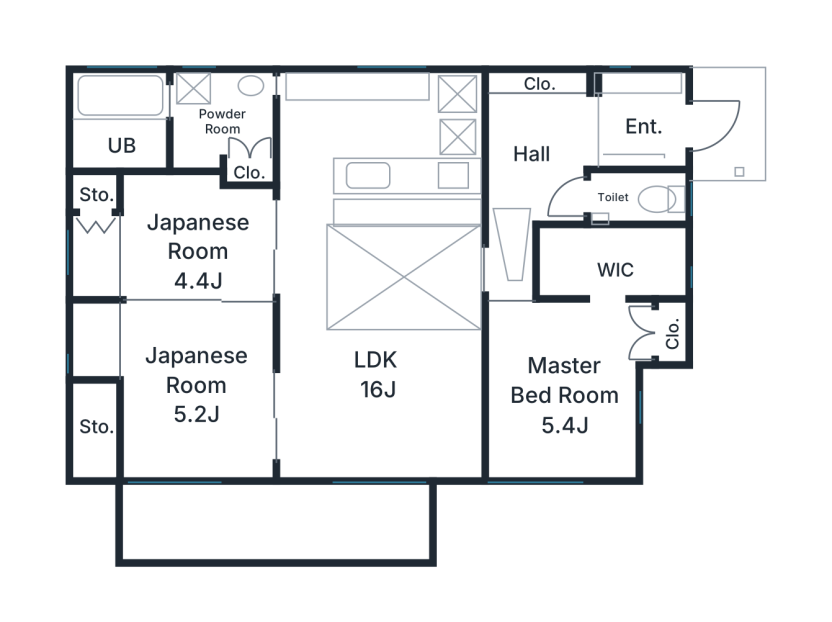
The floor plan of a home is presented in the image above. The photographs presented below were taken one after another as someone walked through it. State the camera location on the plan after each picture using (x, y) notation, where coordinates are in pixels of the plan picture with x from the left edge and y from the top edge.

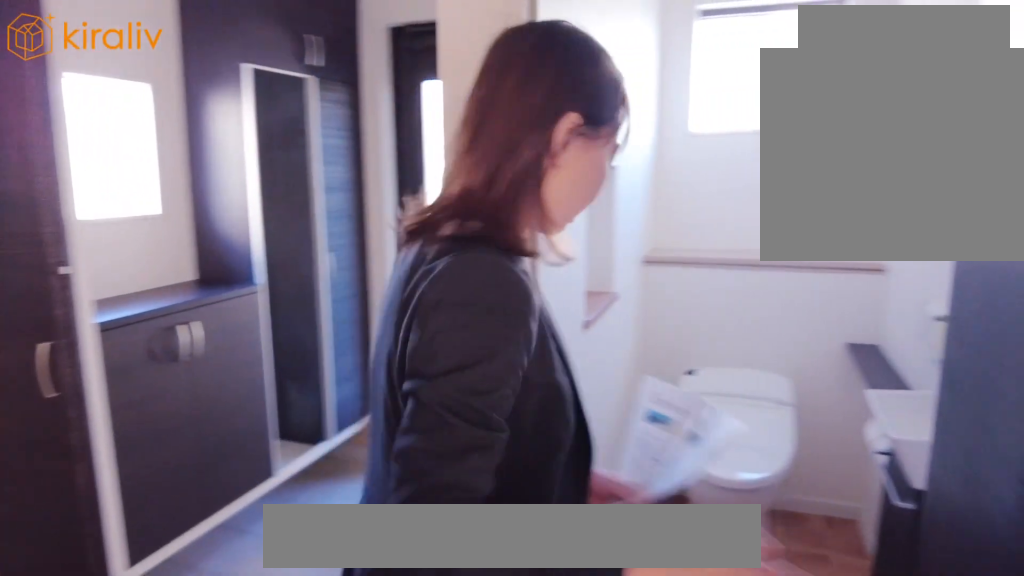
(604, 207)
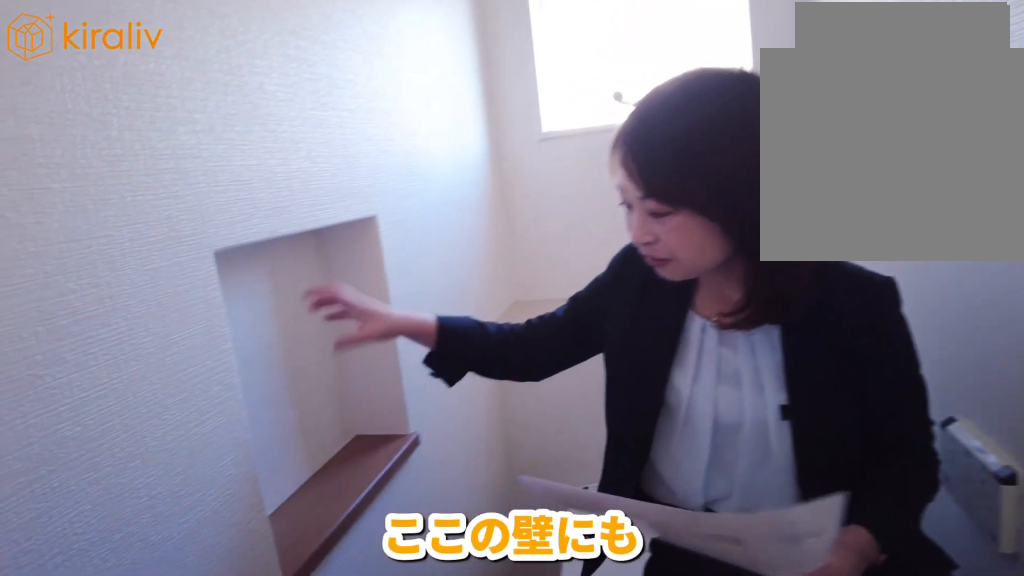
(567, 209)
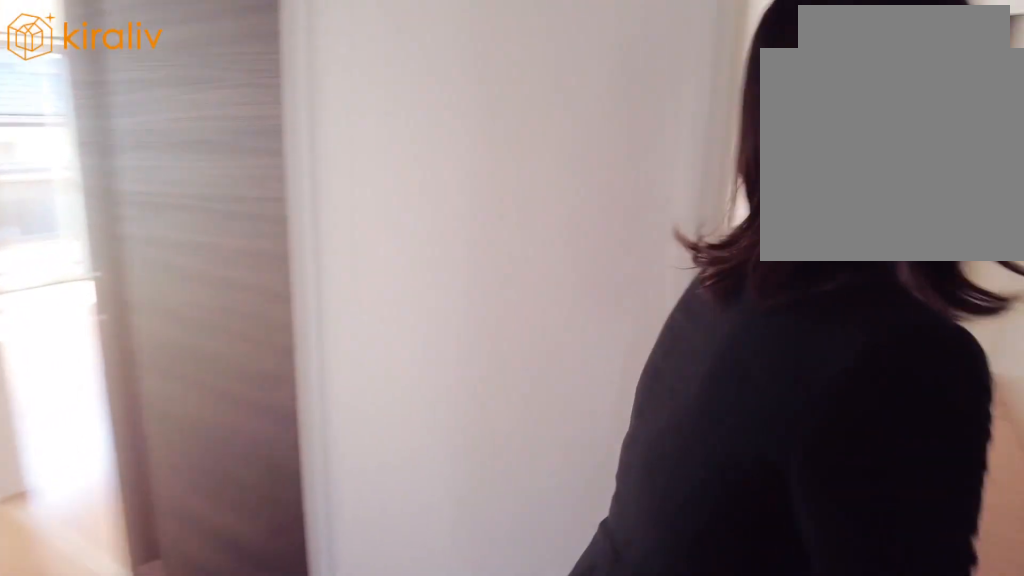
(526, 148)
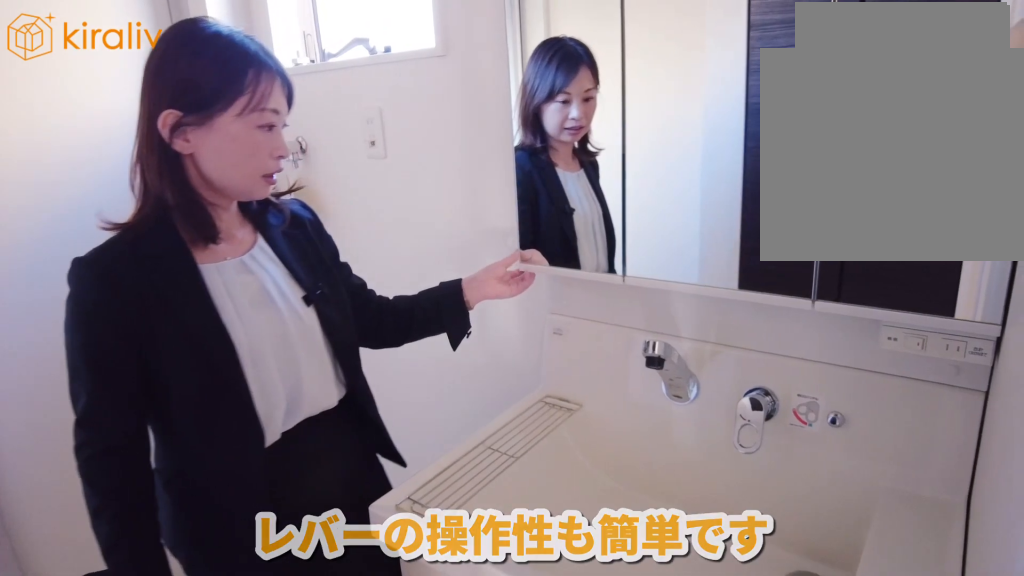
(216, 142)
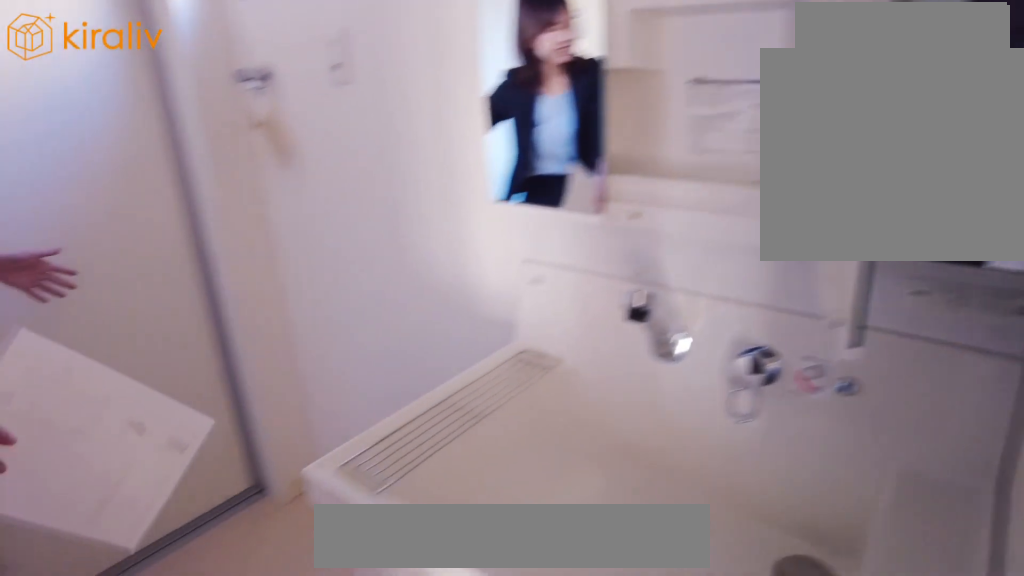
(200, 144)
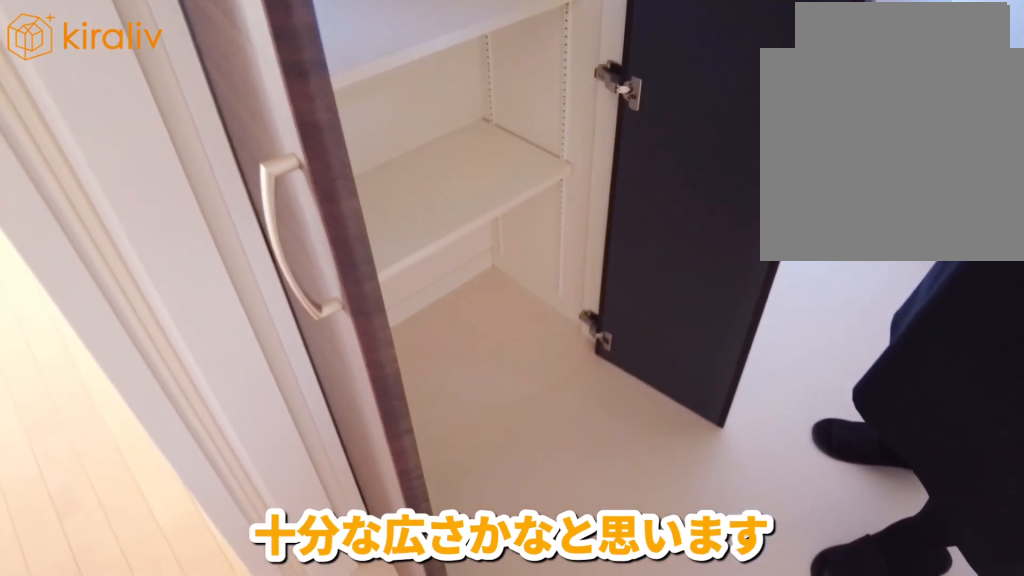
(184, 148)
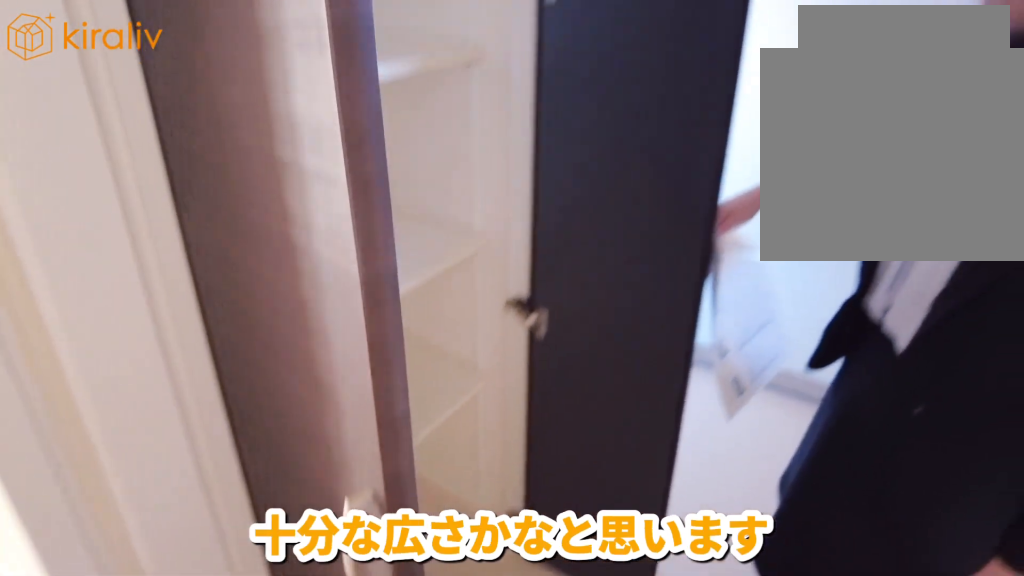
(184, 148)
